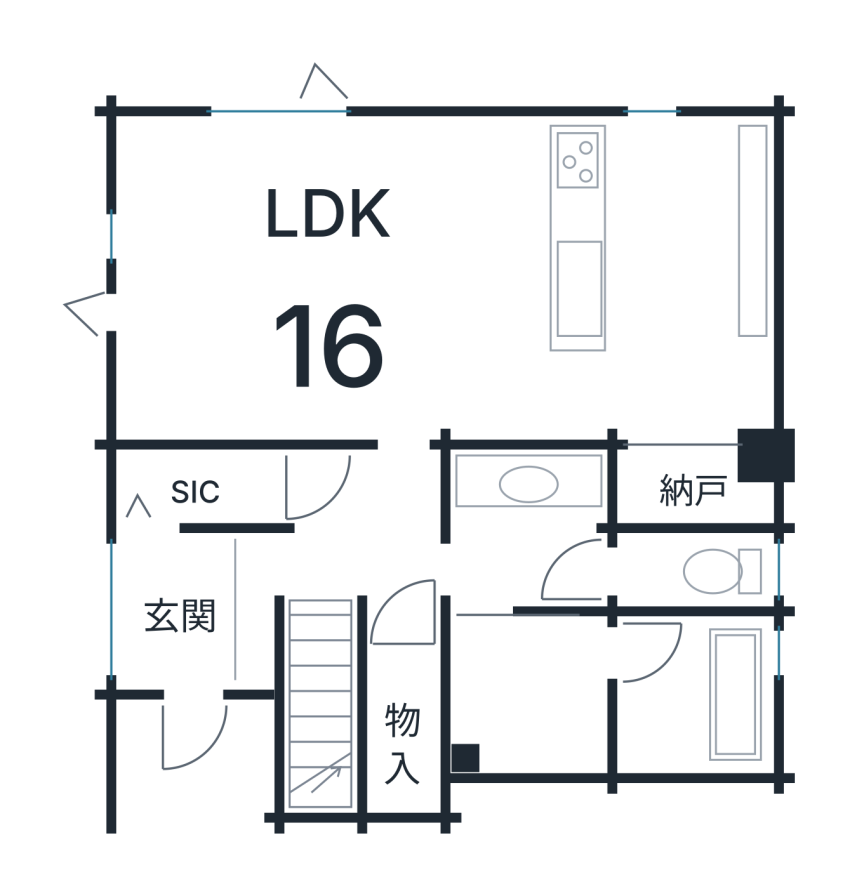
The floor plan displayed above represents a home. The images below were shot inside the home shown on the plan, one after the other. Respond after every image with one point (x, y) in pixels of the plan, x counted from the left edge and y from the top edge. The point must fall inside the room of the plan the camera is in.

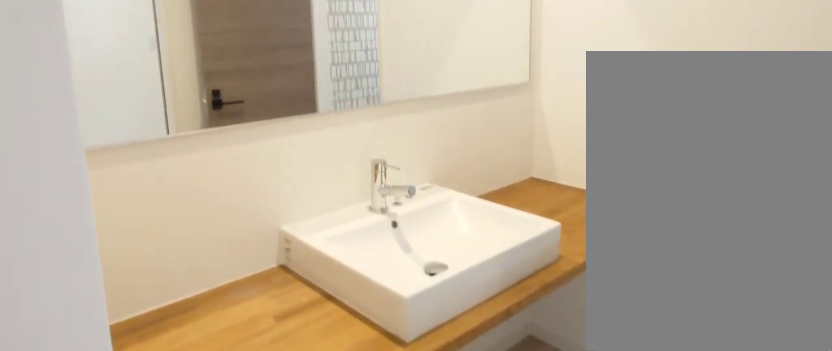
(528, 562)
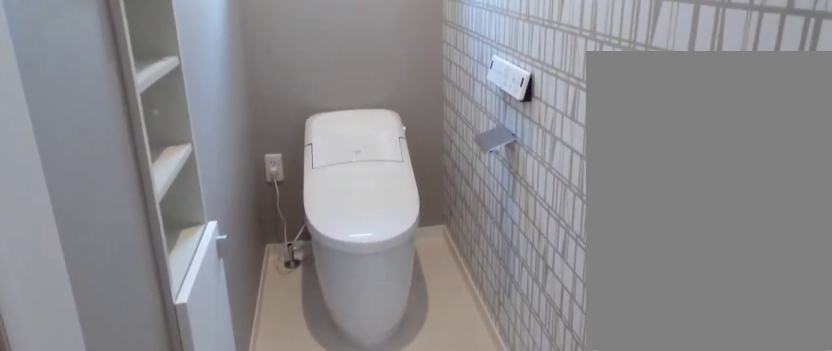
(682, 583)
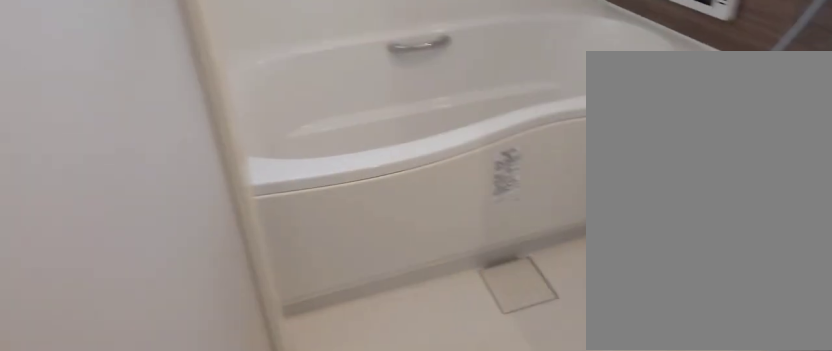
(687, 715)
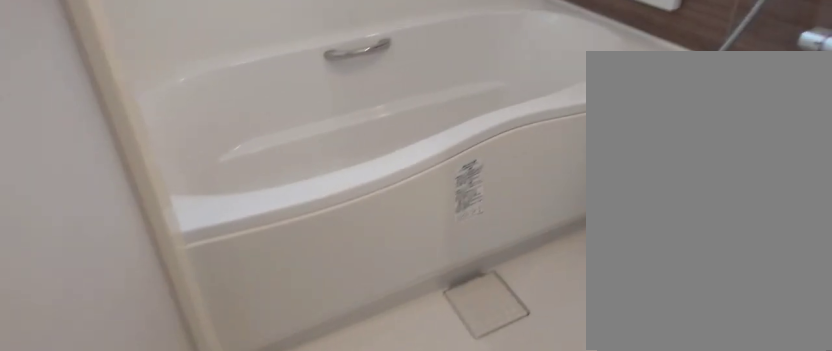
(687, 715)
